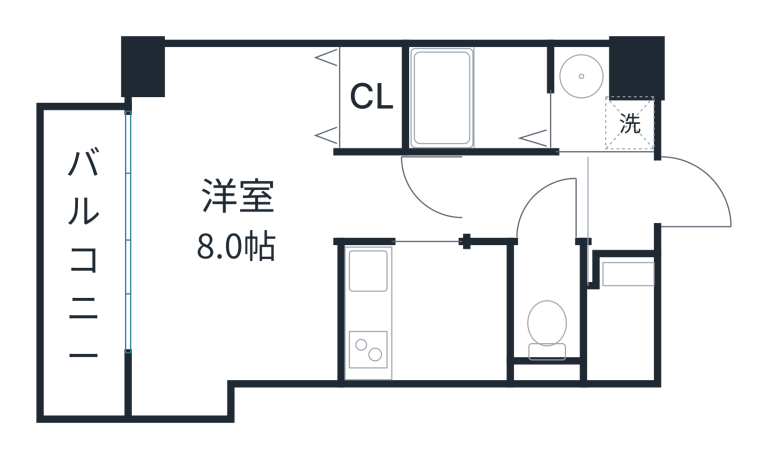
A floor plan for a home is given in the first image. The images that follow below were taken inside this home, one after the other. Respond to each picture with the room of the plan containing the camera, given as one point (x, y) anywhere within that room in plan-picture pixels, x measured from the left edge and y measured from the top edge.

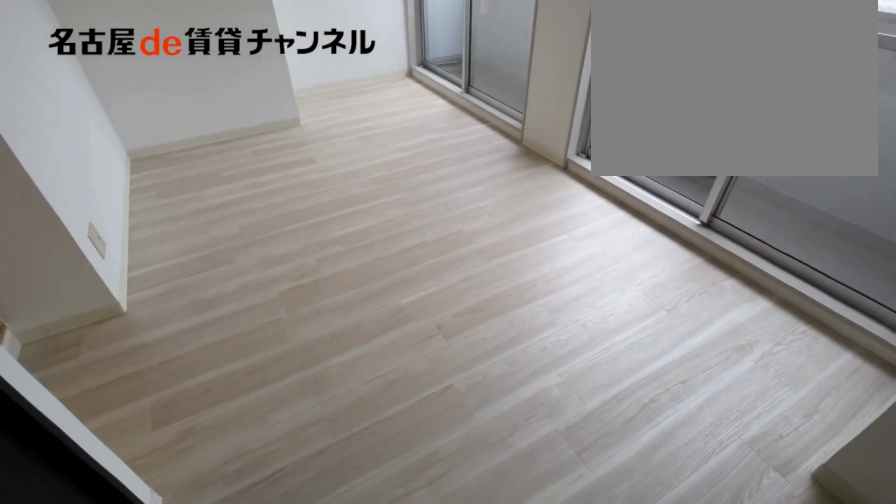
(254, 221)
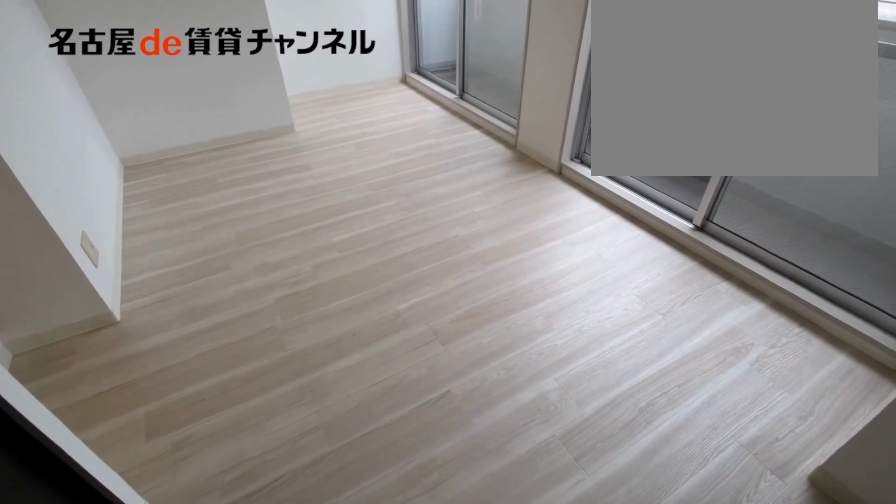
(254, 221)
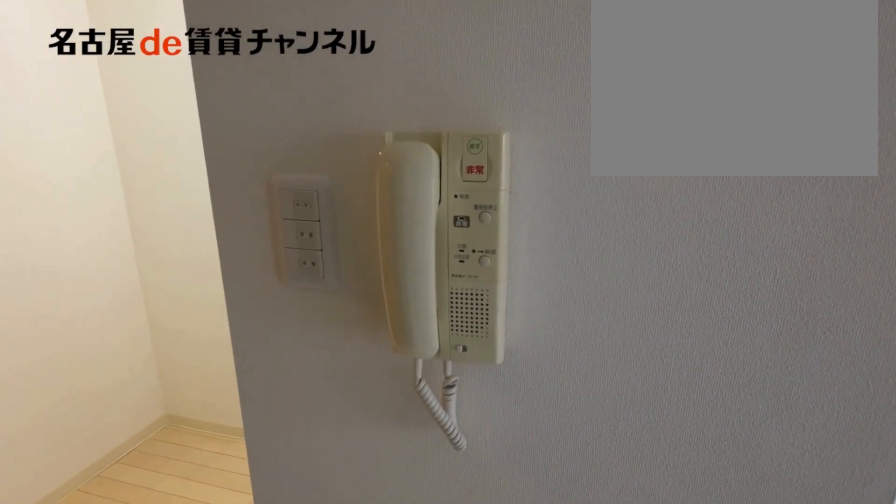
(399, 197)
